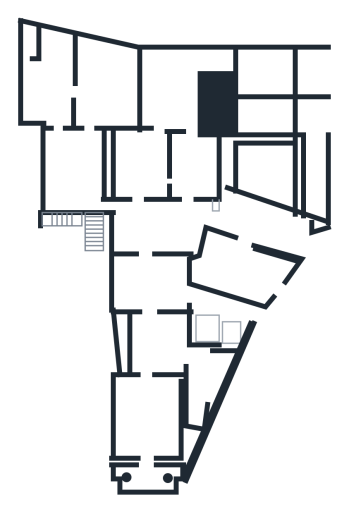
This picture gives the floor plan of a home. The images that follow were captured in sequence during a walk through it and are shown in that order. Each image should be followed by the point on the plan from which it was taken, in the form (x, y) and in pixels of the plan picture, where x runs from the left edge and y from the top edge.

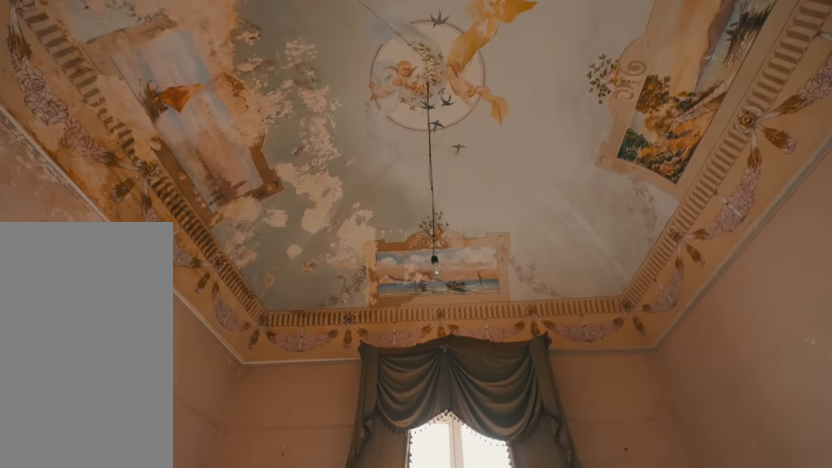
(151, 417)
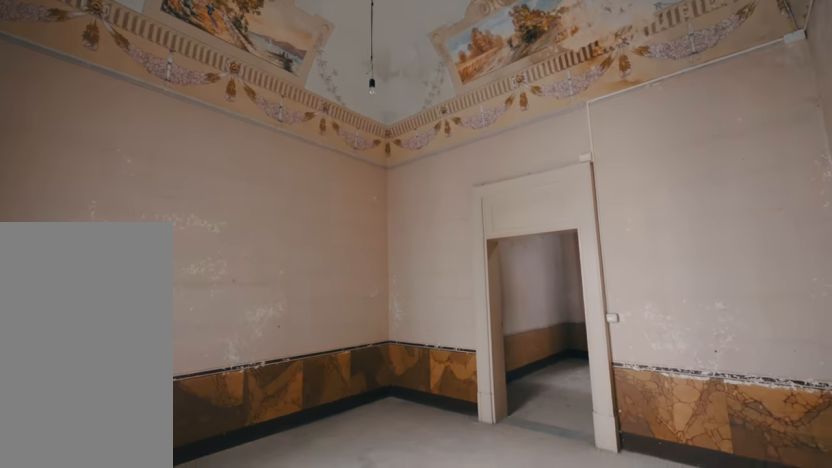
(151, 417)
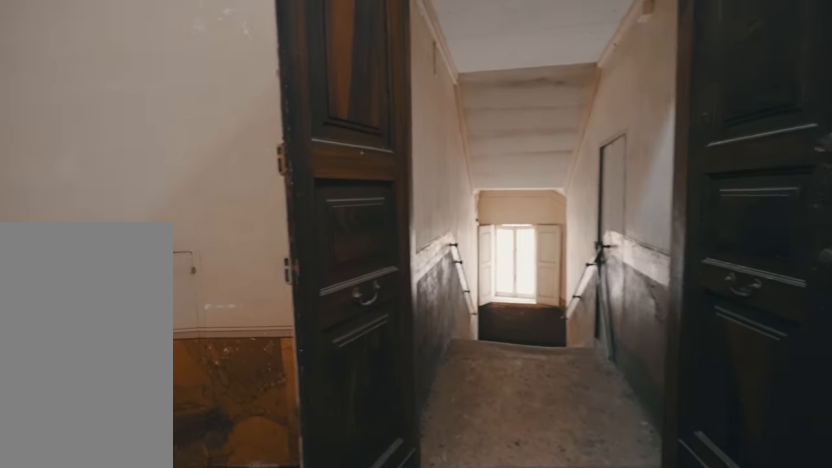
(149, 288)
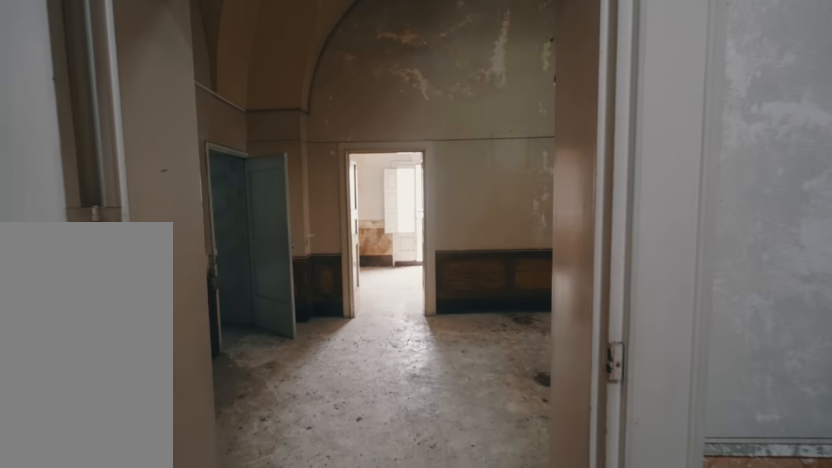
(152, 272)
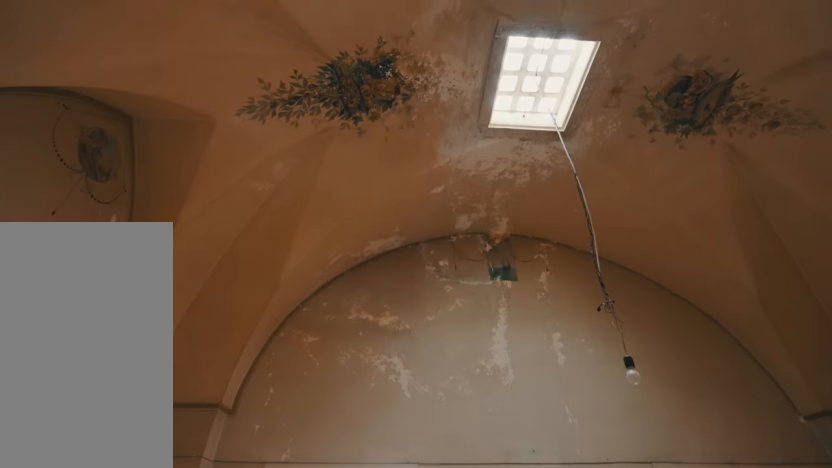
(159, 231)
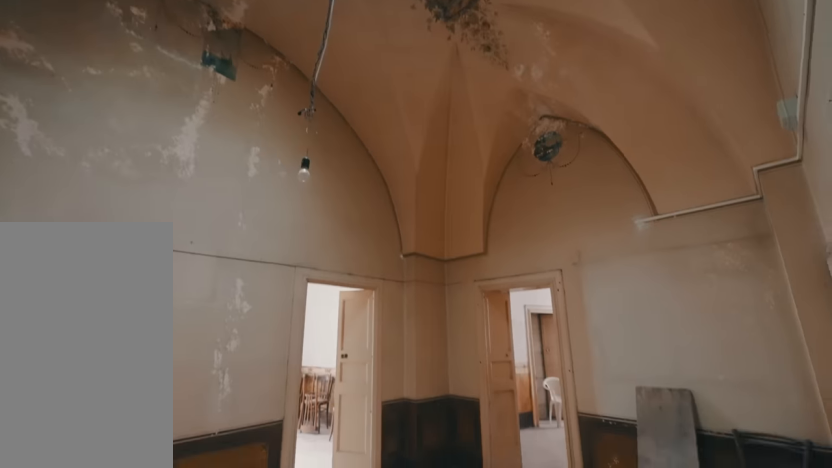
(159, 231)
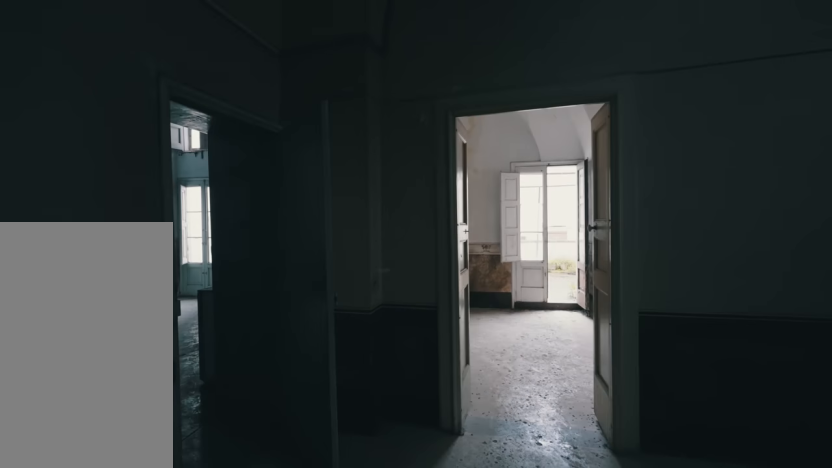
(158, 231)
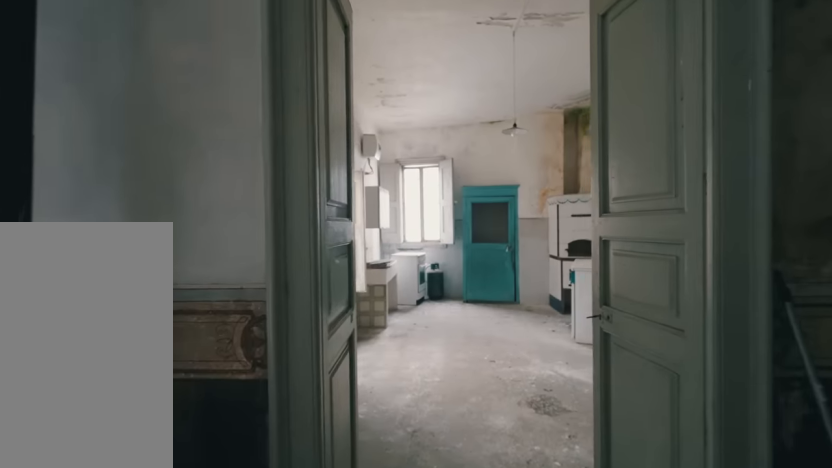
(76, 167)
